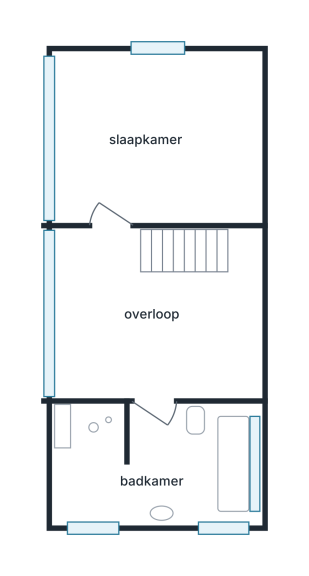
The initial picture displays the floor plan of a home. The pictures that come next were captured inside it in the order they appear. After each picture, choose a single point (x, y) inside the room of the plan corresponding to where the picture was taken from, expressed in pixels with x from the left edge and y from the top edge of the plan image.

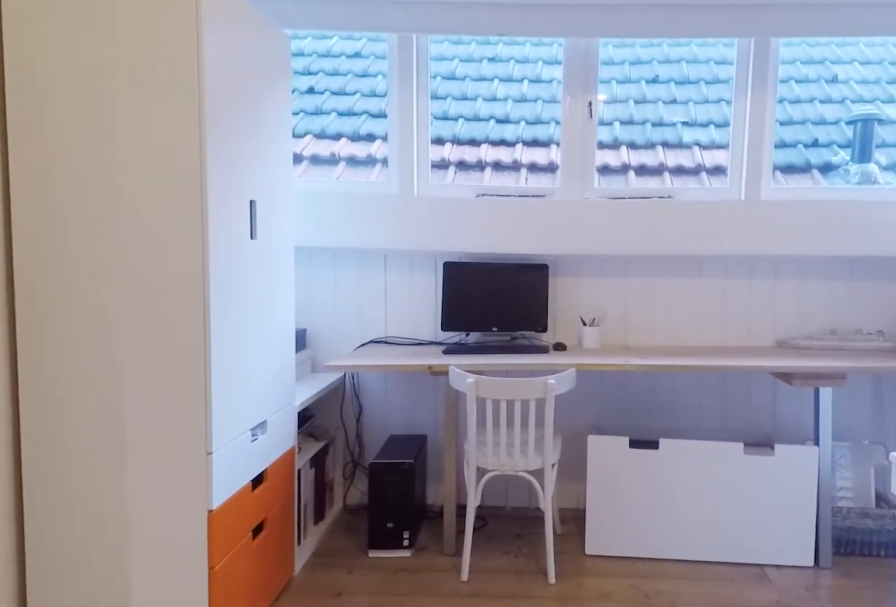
(149, 321)
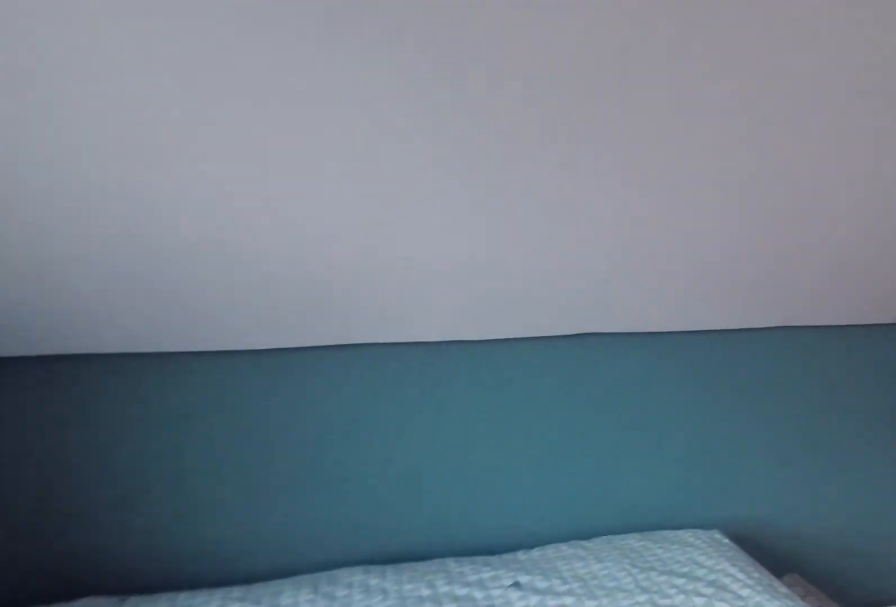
(59, 138)
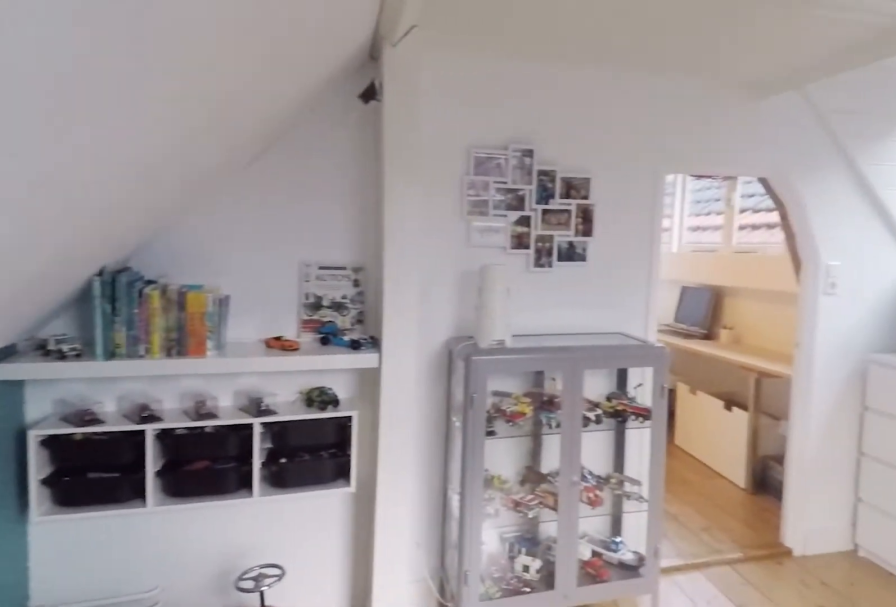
(59, 138)
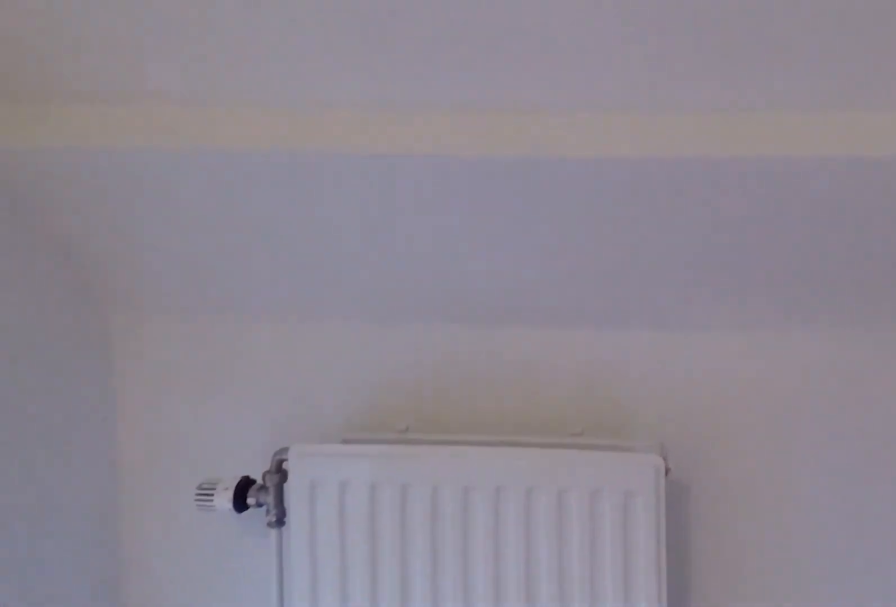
(60, 432)
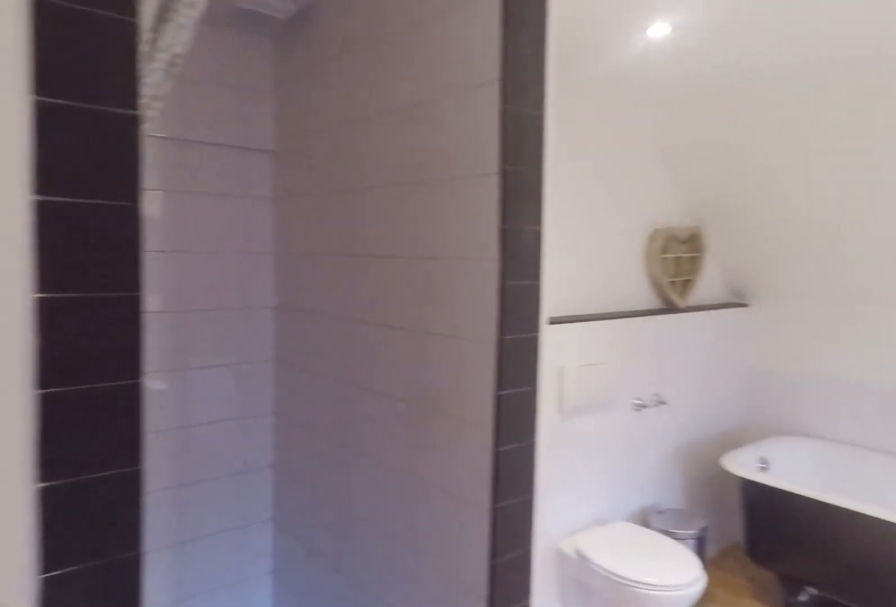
(60, 432)
